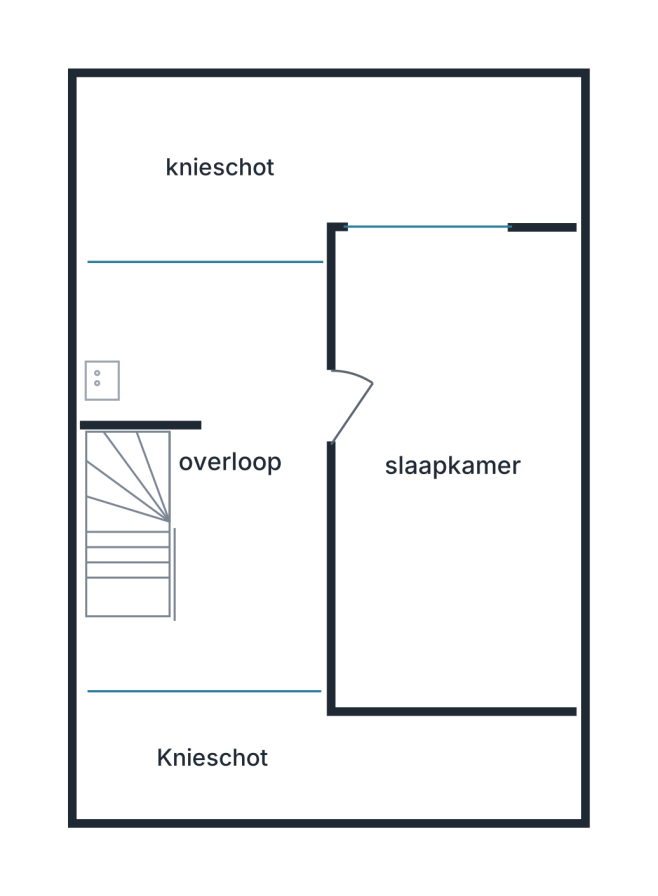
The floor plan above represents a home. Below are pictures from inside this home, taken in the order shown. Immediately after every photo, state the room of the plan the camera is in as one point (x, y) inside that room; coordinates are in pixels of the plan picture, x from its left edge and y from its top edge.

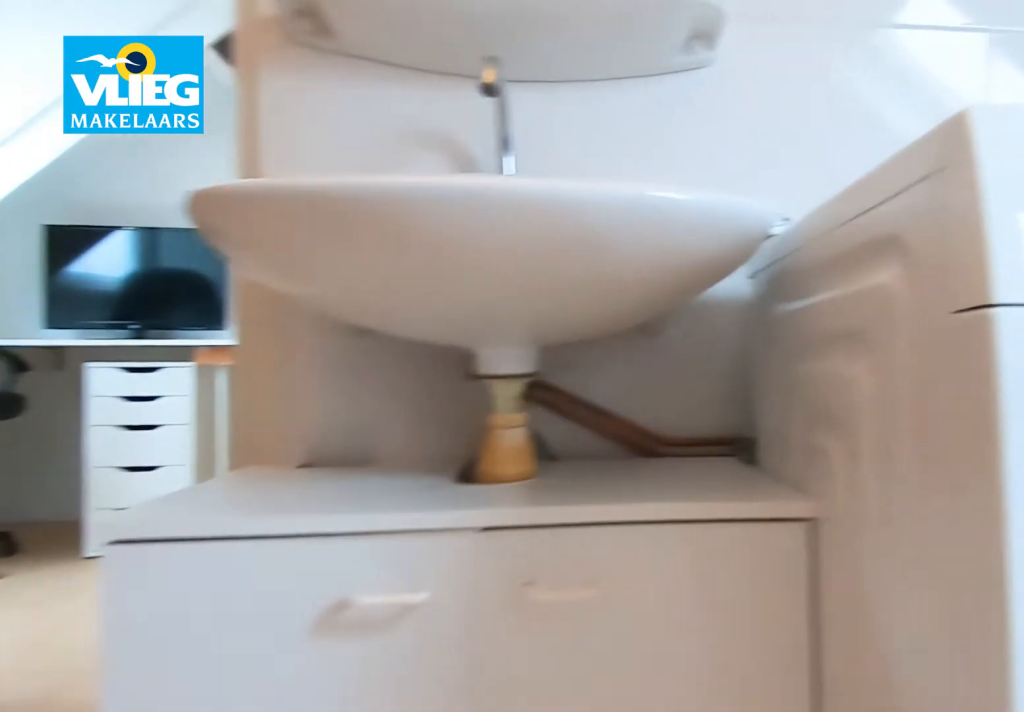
(209, 479)
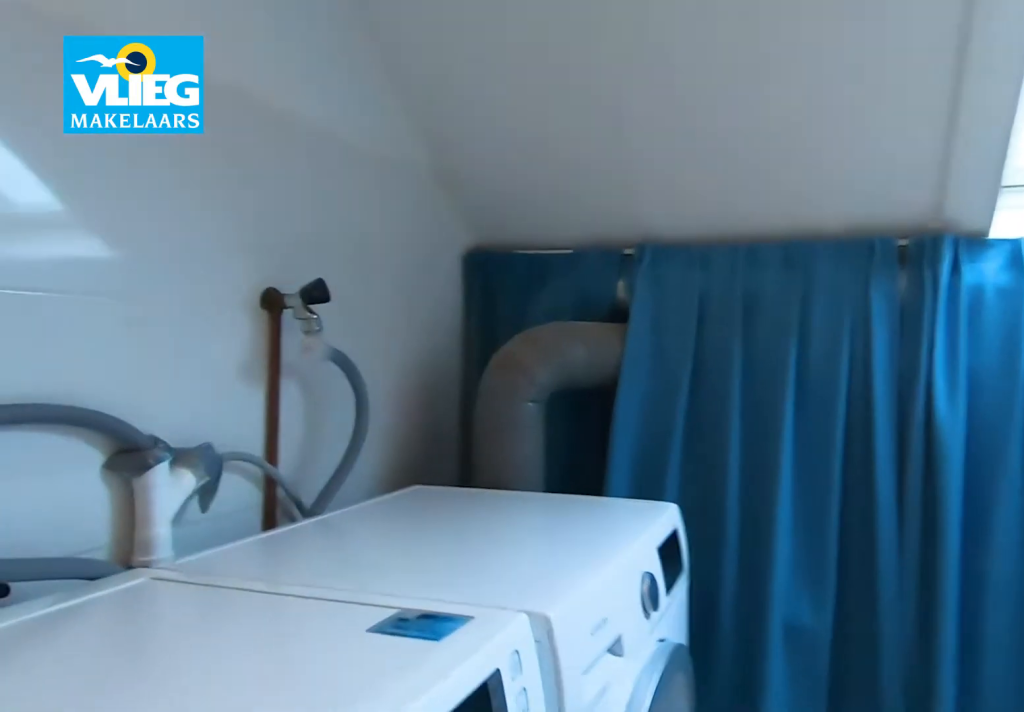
(209, 479)
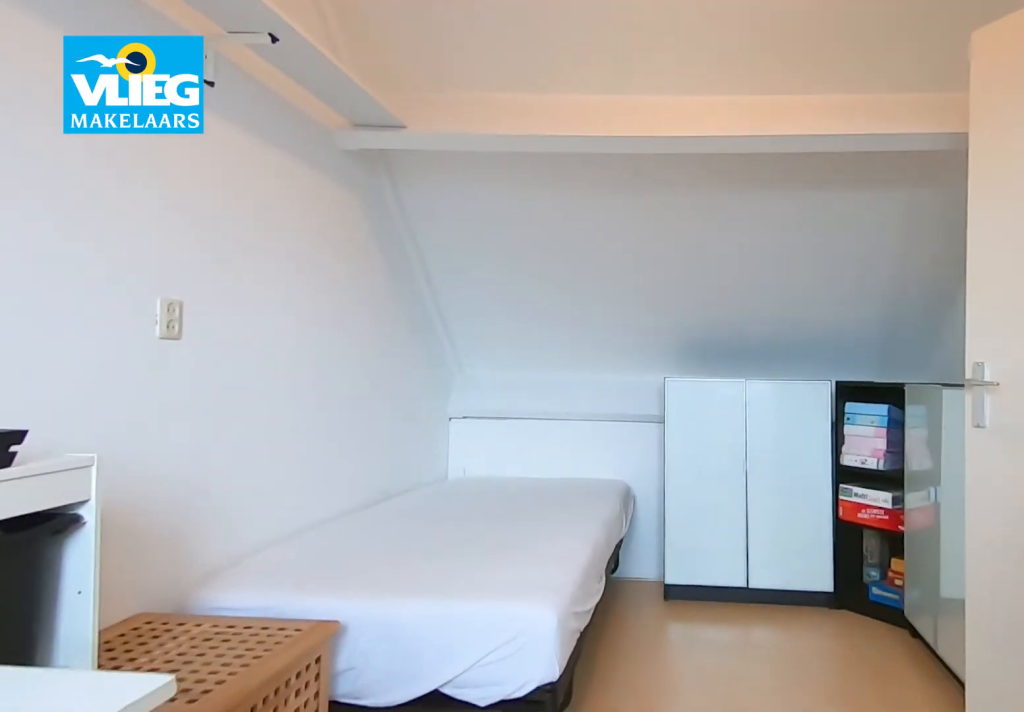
(453, 549)
